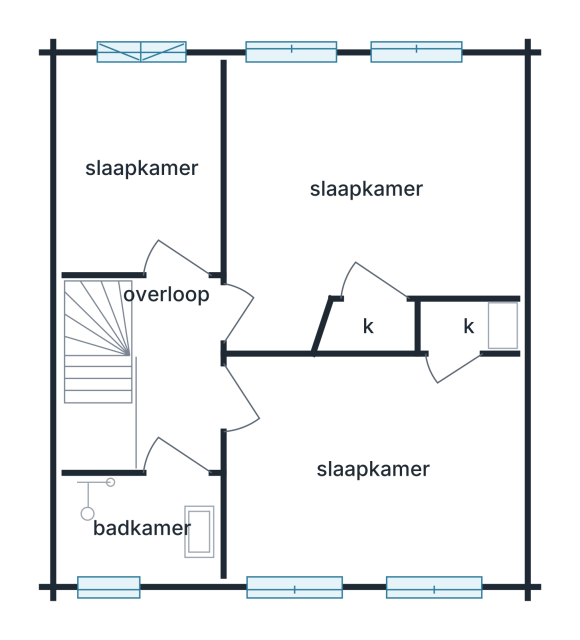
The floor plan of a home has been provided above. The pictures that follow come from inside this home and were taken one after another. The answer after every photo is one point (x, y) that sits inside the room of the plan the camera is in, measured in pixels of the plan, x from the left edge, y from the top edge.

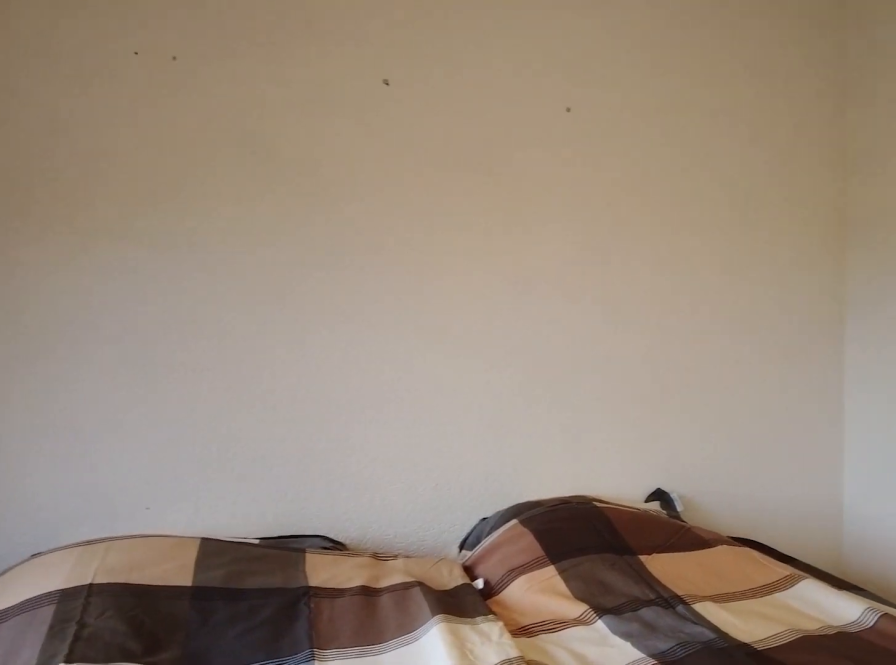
(365, 187)
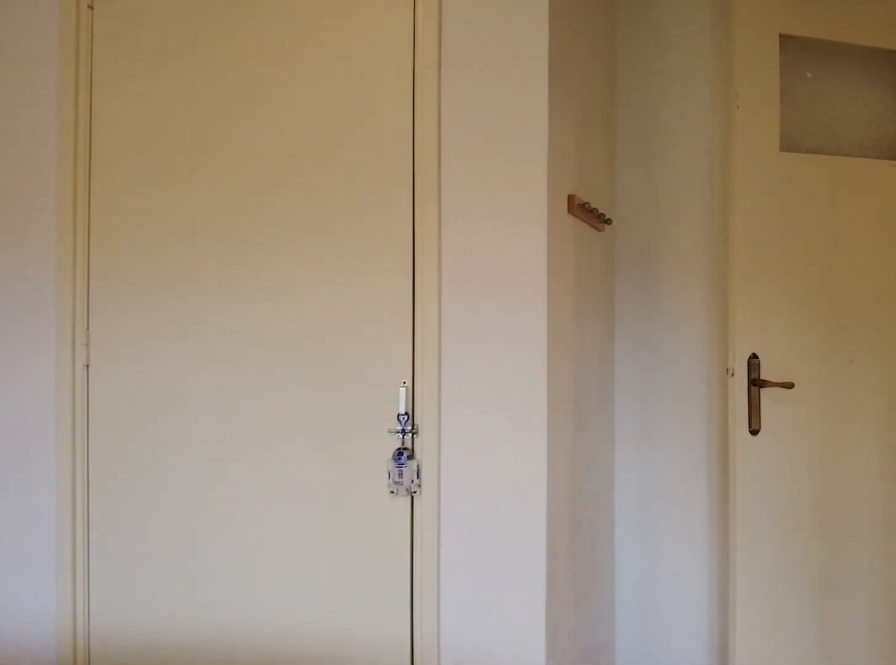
(365, 187)
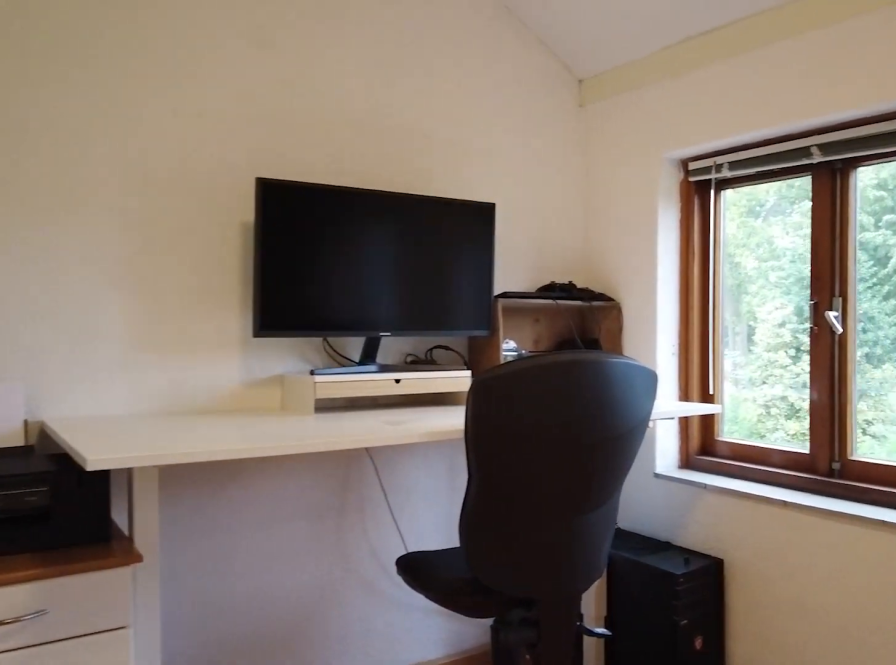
(372, 466)
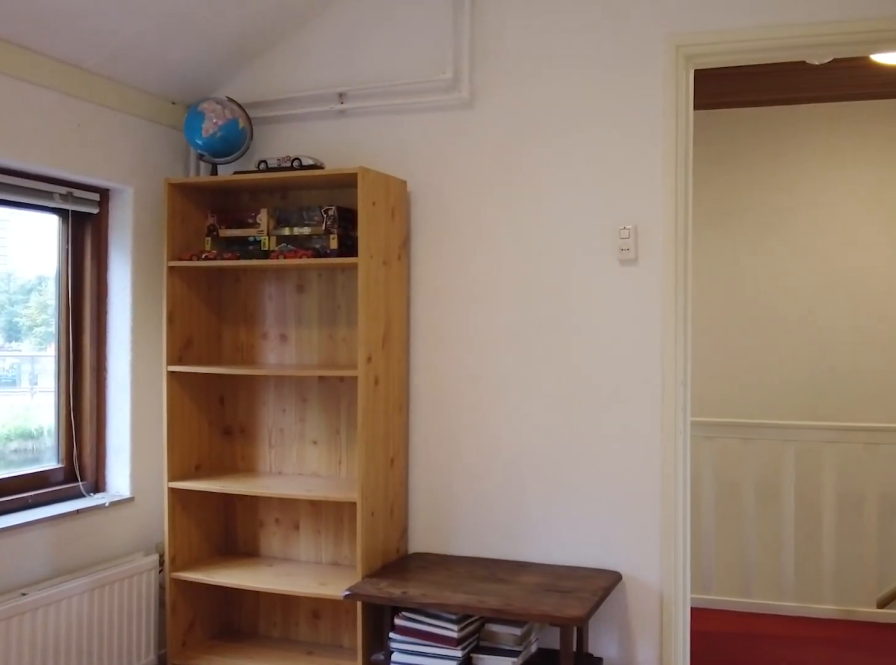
(372, 466)
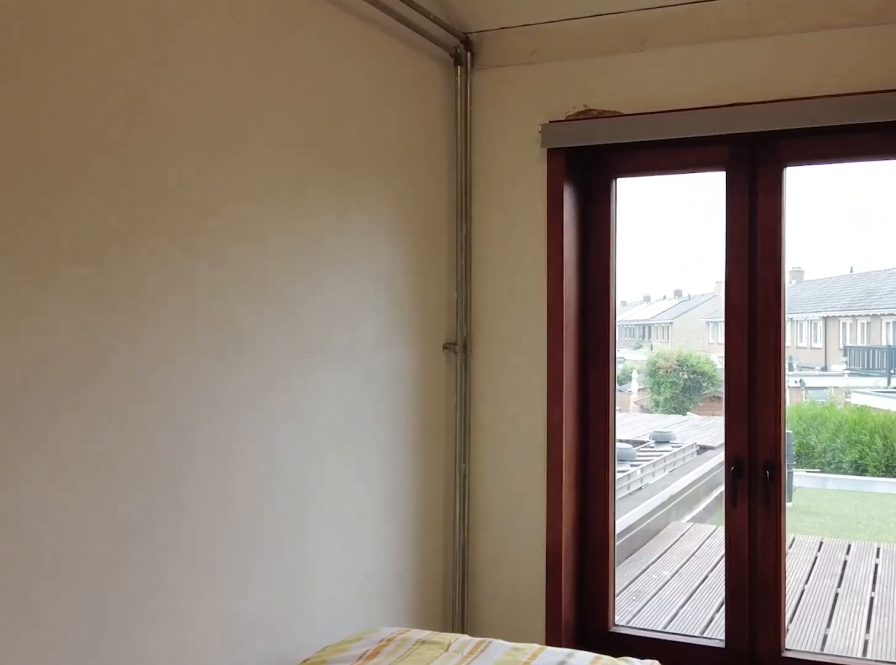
(141, 166)
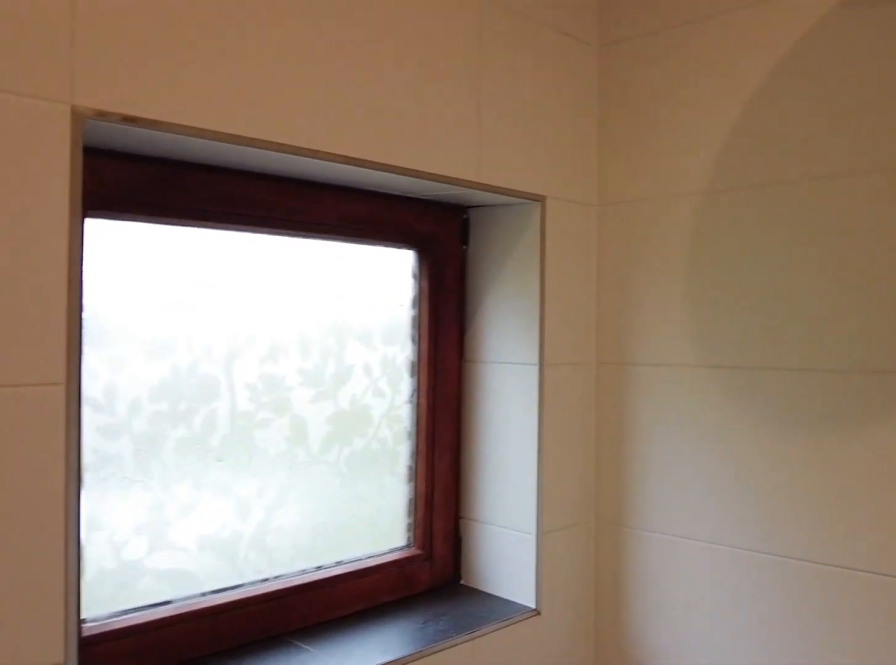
(143, 525)
